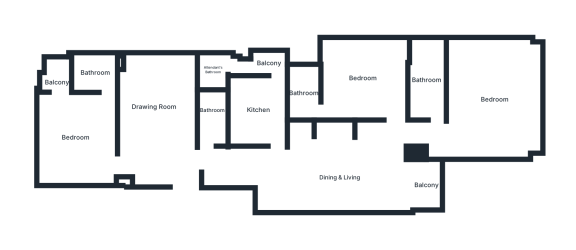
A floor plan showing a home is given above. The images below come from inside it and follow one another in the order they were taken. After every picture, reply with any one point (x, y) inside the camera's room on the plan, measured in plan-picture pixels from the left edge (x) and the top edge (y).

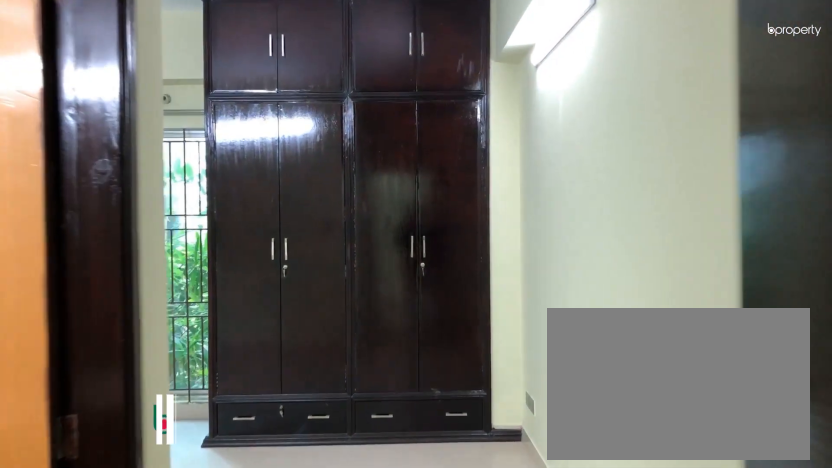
(477, 139)
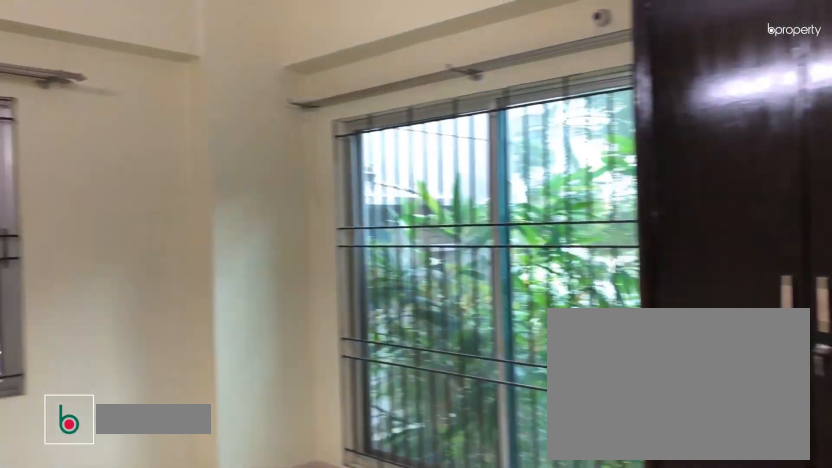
(493, 92)
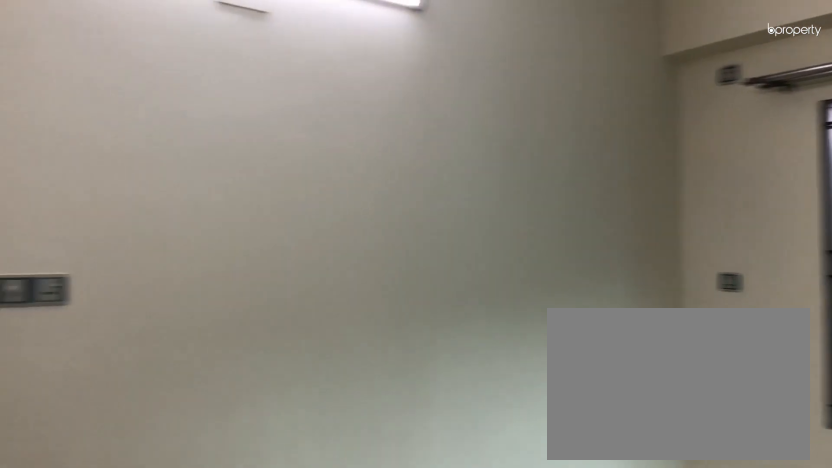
(493, 92)
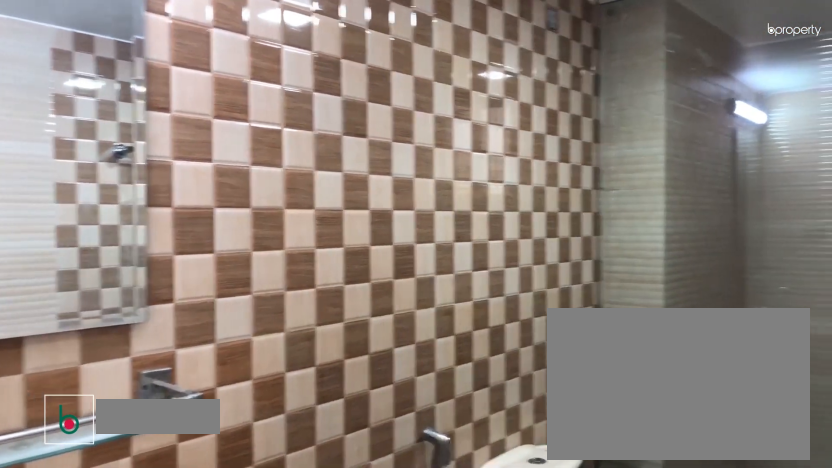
(428, 79)
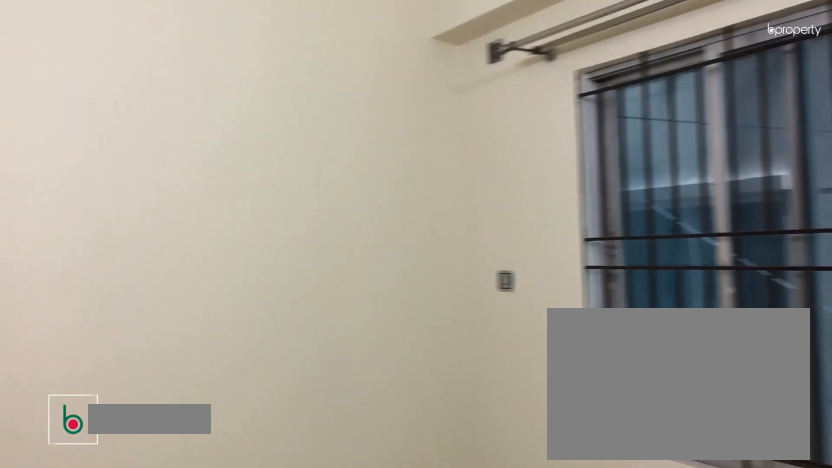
(362, 79)
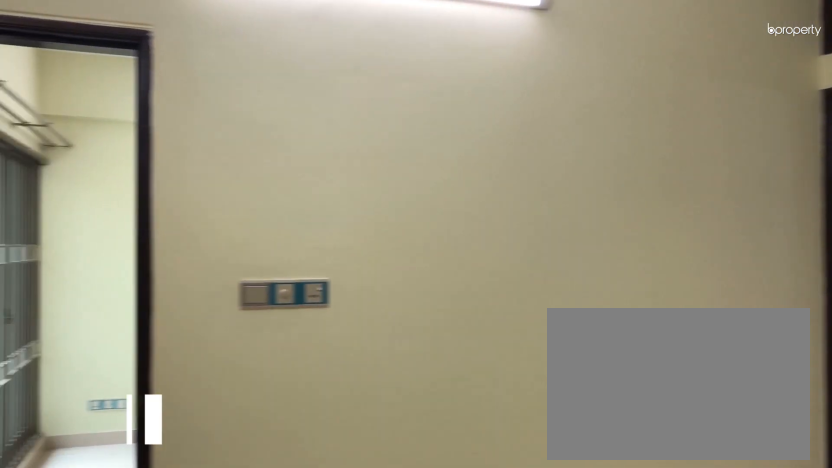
(362, 79)
